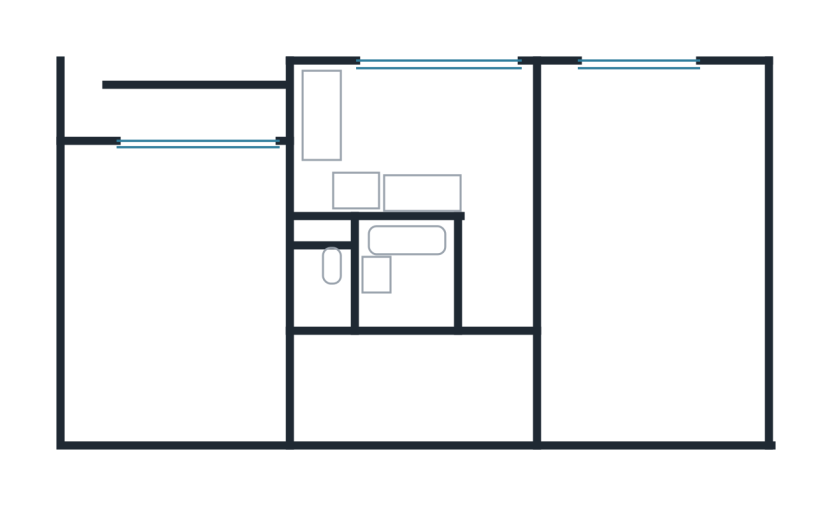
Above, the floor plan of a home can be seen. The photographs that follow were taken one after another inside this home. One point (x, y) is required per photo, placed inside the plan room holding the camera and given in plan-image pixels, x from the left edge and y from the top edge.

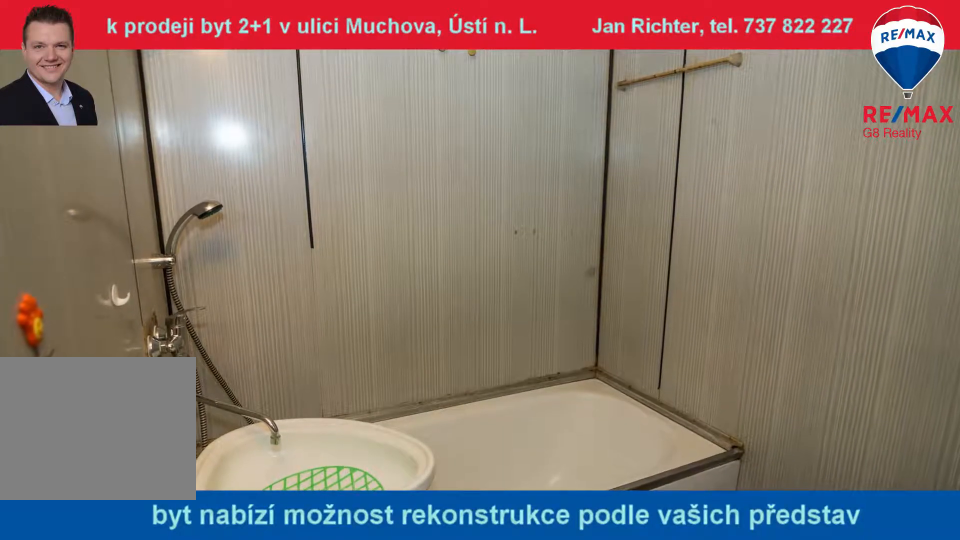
(404, 271)
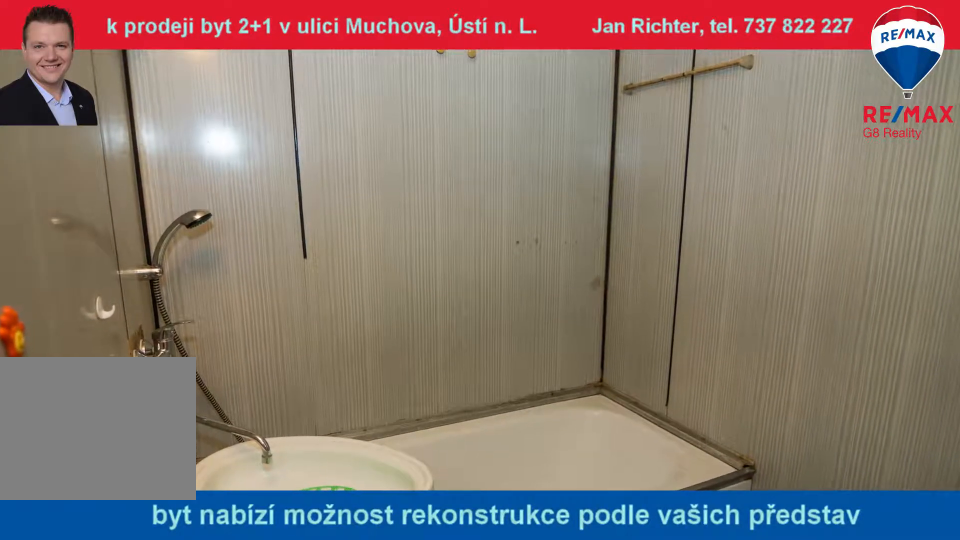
(403, 271)
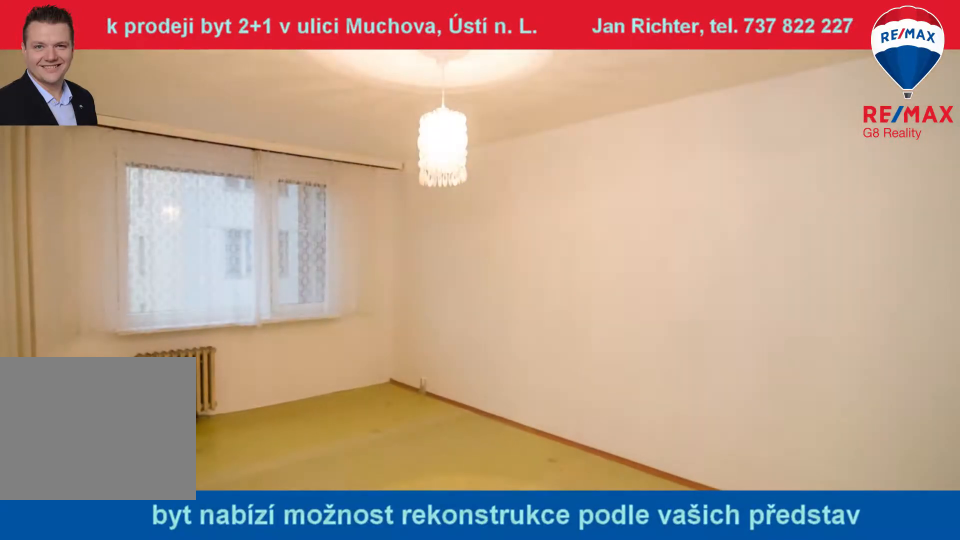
(640, 252)
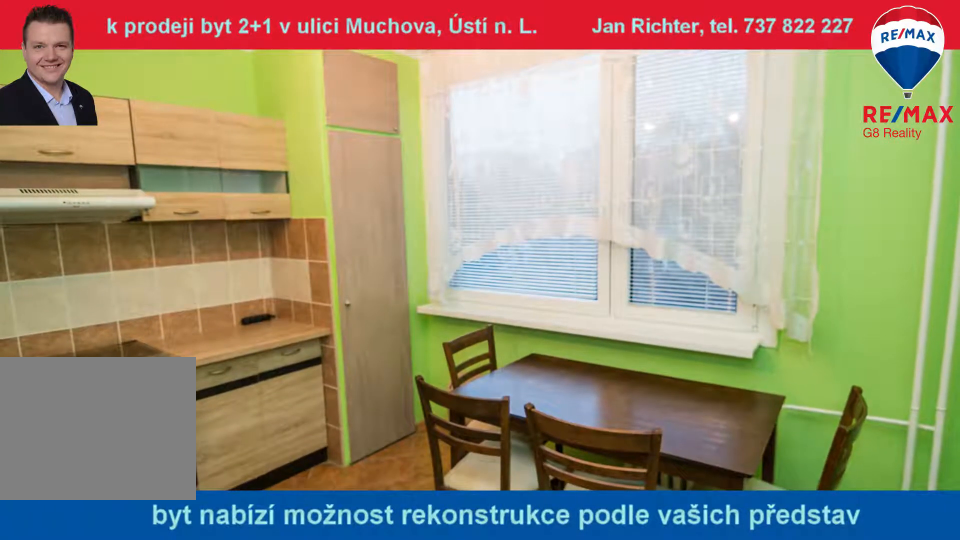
(477, 137)
